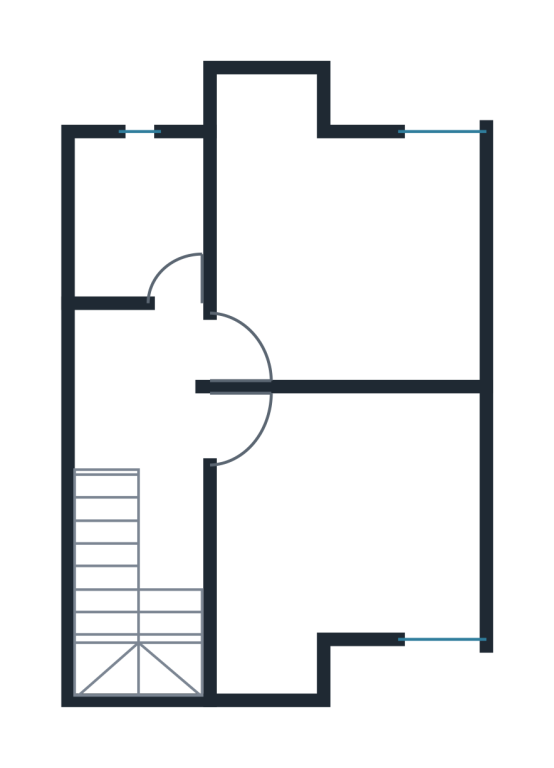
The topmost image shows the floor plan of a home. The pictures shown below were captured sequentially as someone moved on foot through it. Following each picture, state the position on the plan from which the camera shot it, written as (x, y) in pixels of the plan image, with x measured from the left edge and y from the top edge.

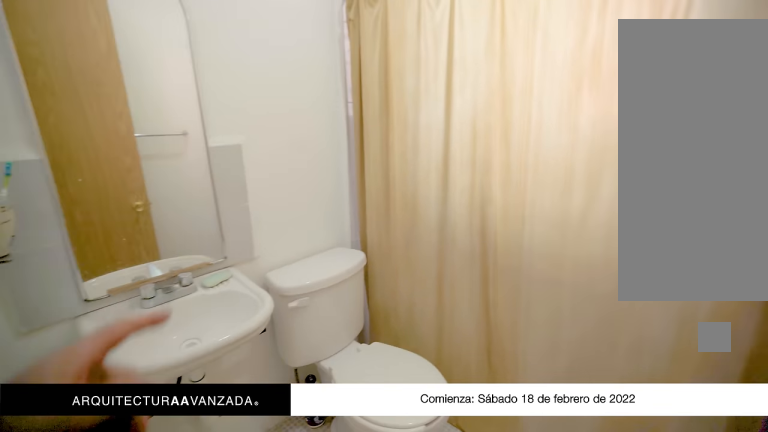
(175, 287)
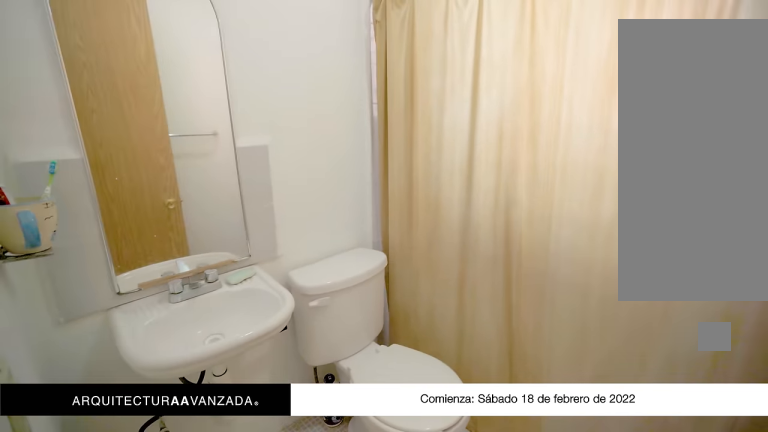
(175, 281)
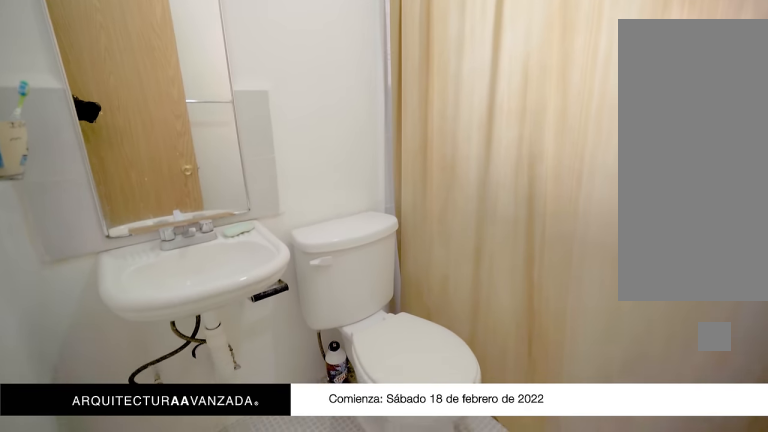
(176, 275)
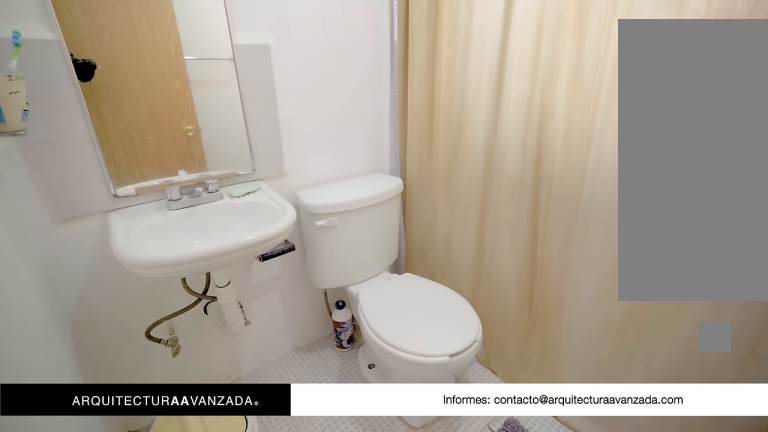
(176, 276)
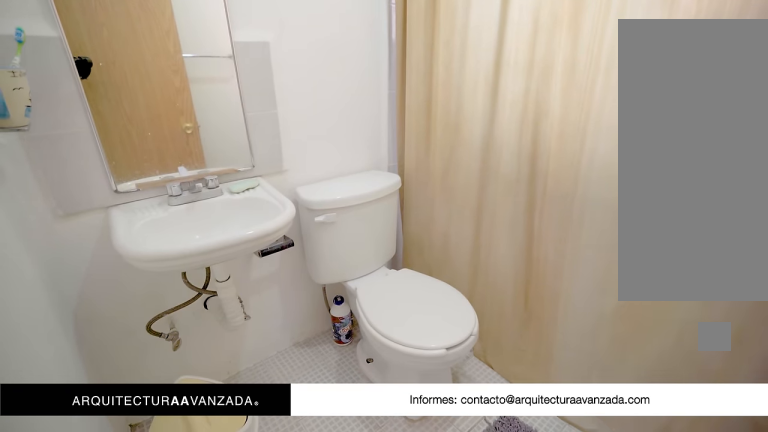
(176, 276)
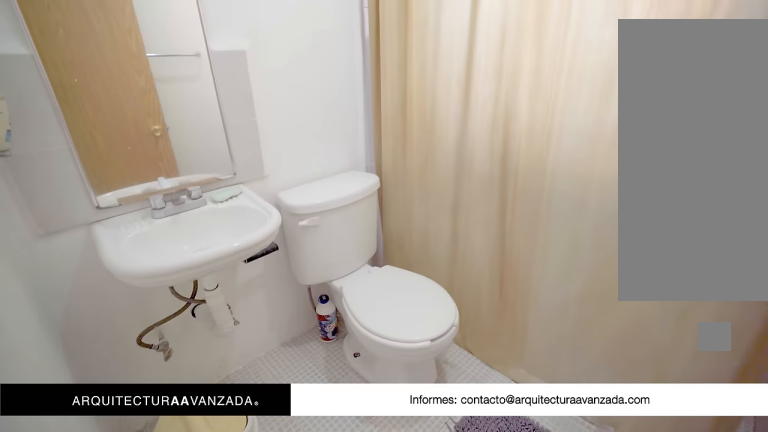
(175, 275)
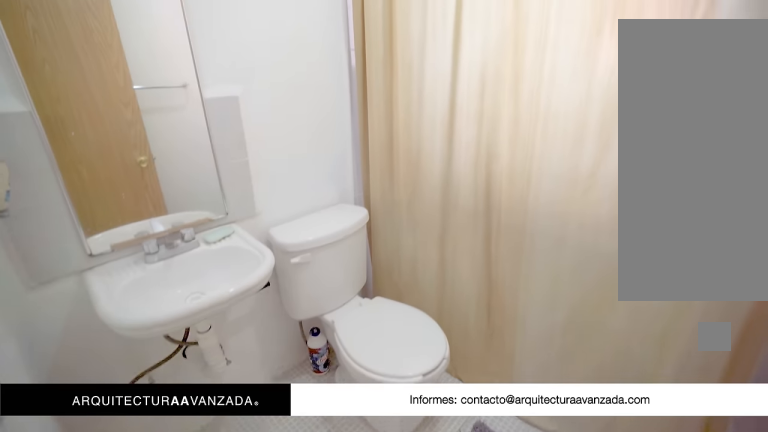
(176, 276)
